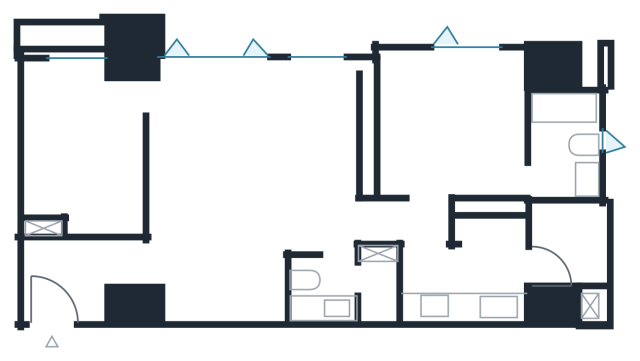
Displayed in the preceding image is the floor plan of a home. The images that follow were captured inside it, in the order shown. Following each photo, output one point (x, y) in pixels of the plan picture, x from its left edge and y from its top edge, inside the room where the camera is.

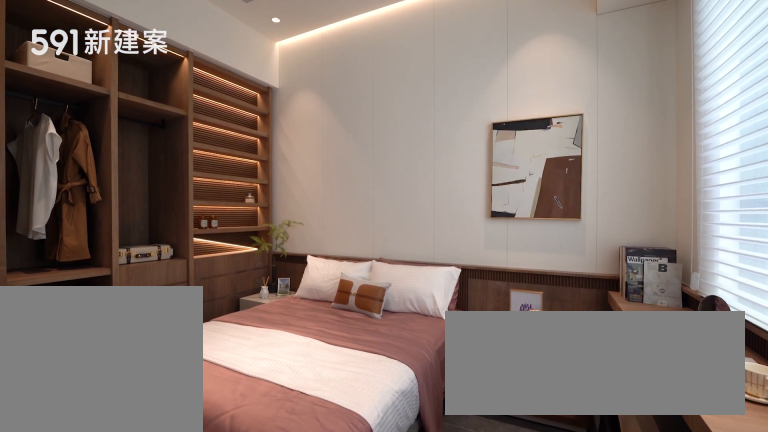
(83, 152)
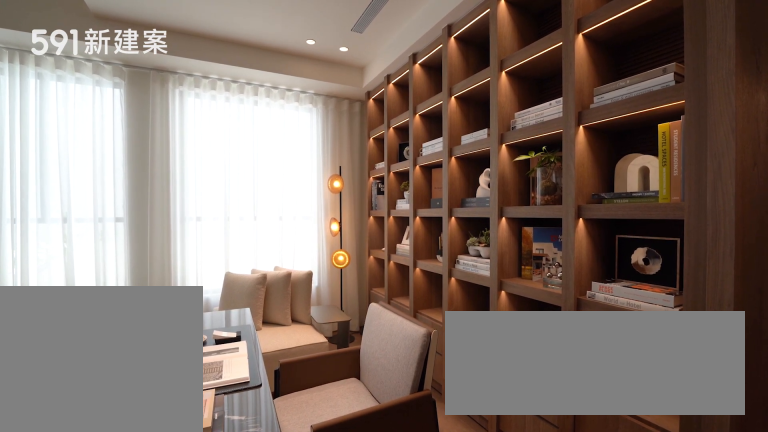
(332, 139)
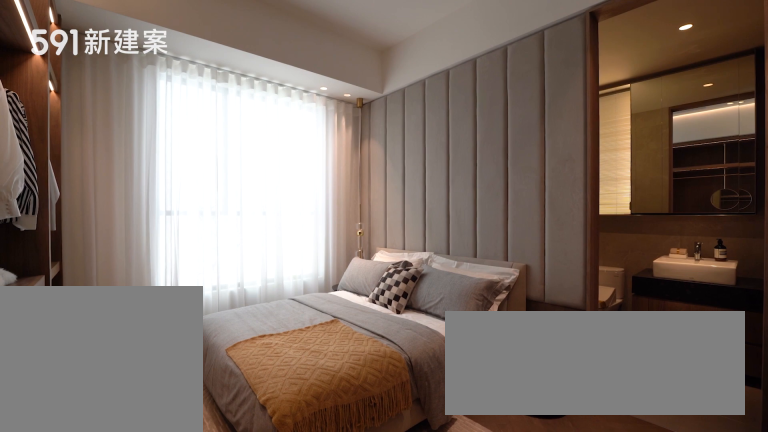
(454, 125)
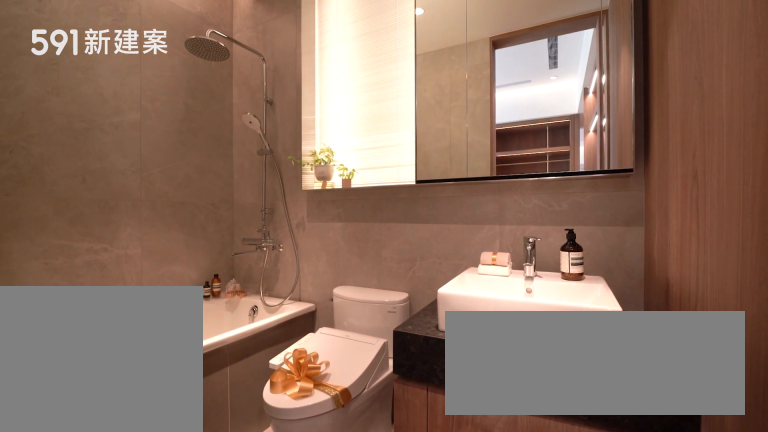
(565, 139)
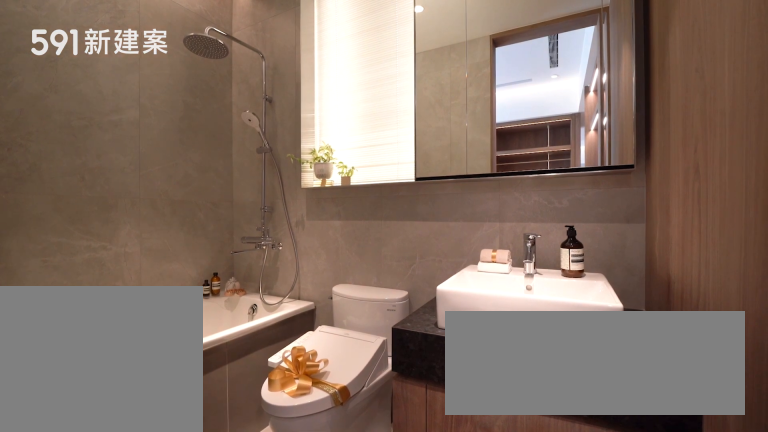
(565, 139)
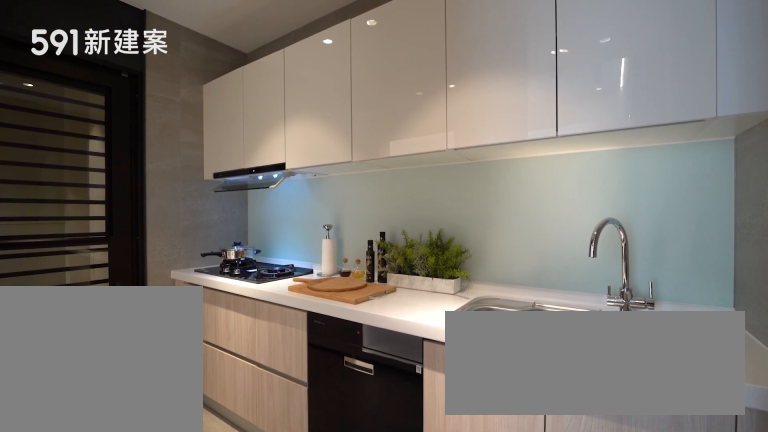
(466, 274)
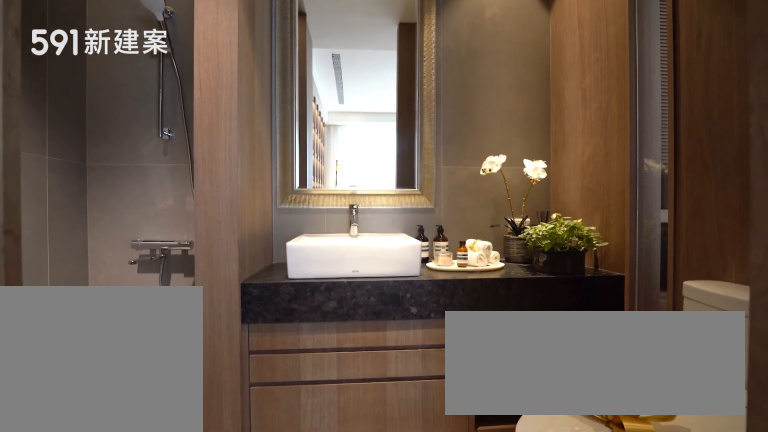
(341, 290)
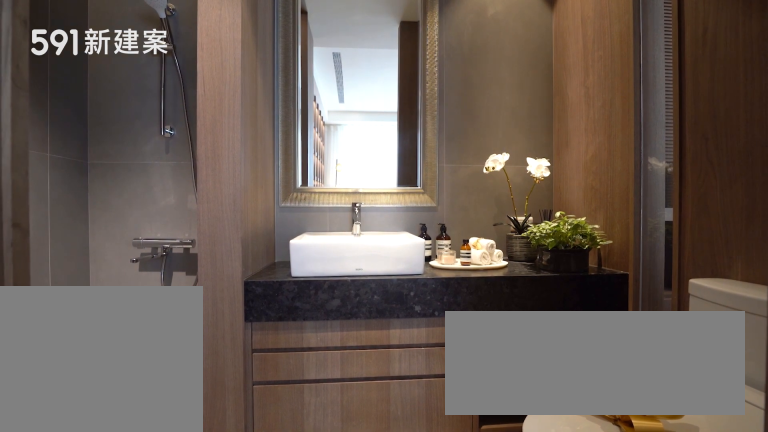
(341, 290)
